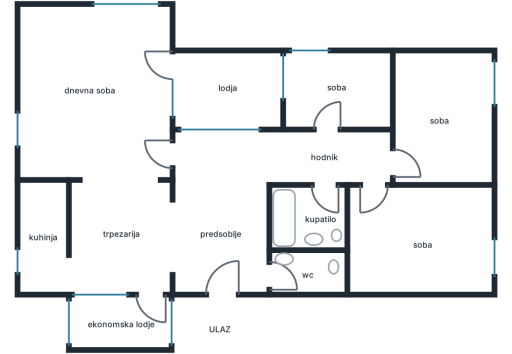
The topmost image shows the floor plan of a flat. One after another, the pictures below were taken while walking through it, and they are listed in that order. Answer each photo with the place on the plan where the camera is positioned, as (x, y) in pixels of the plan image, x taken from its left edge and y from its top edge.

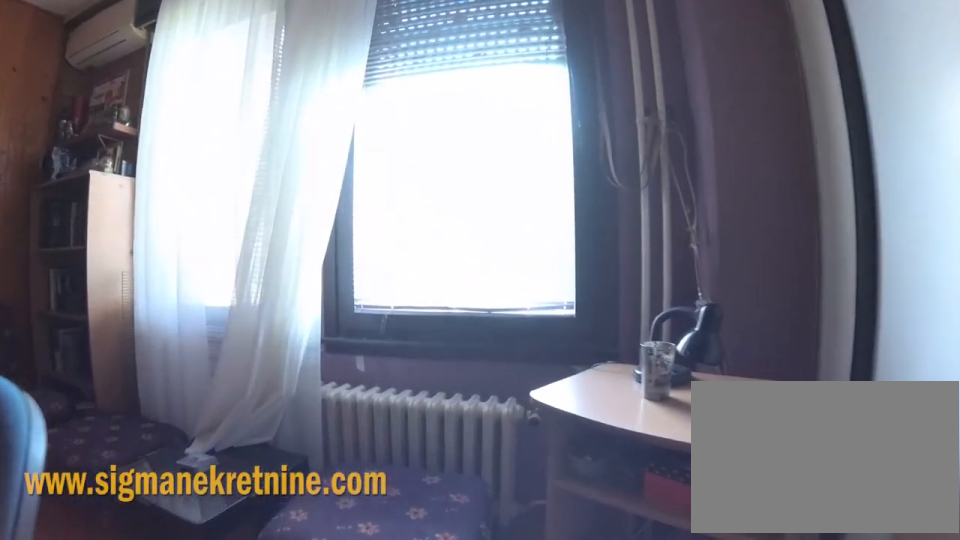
(432, 165)
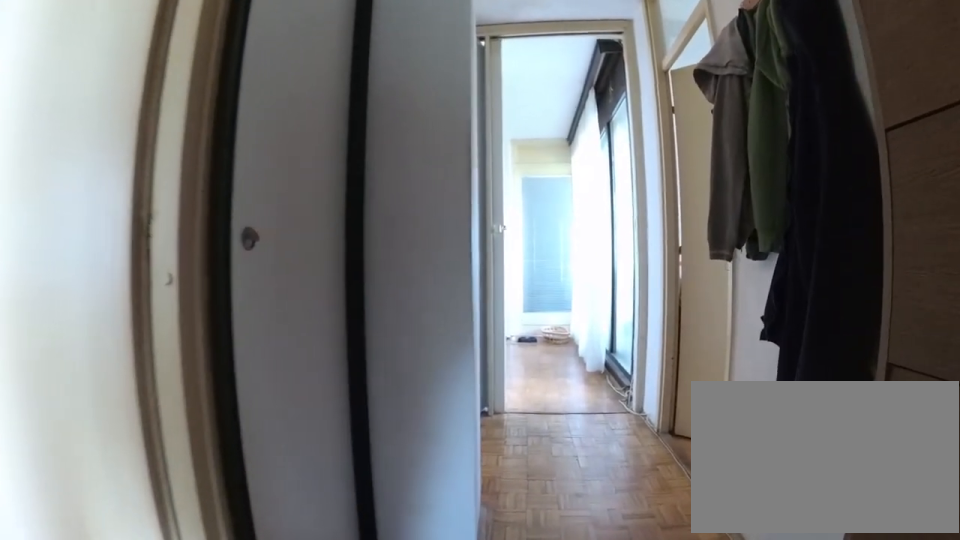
(401, 160)
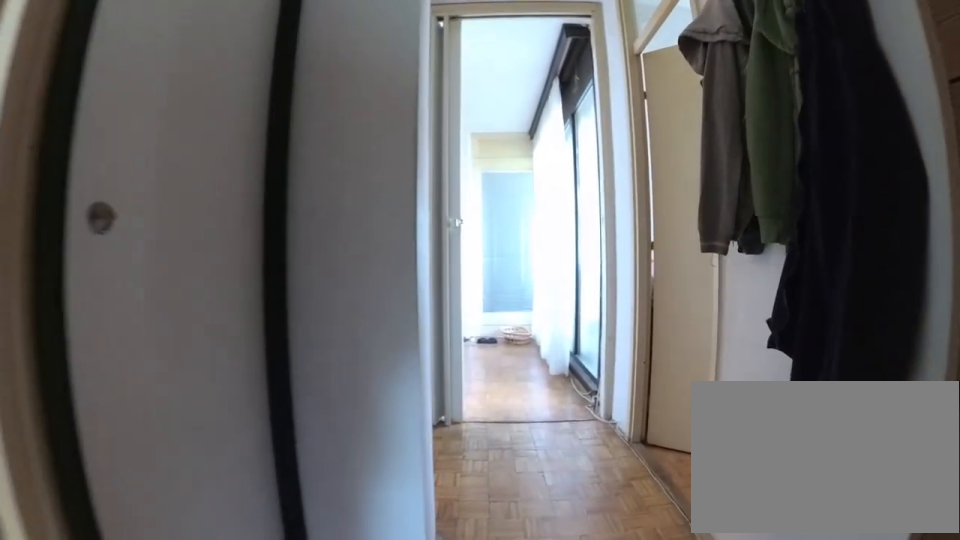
(395, 159)
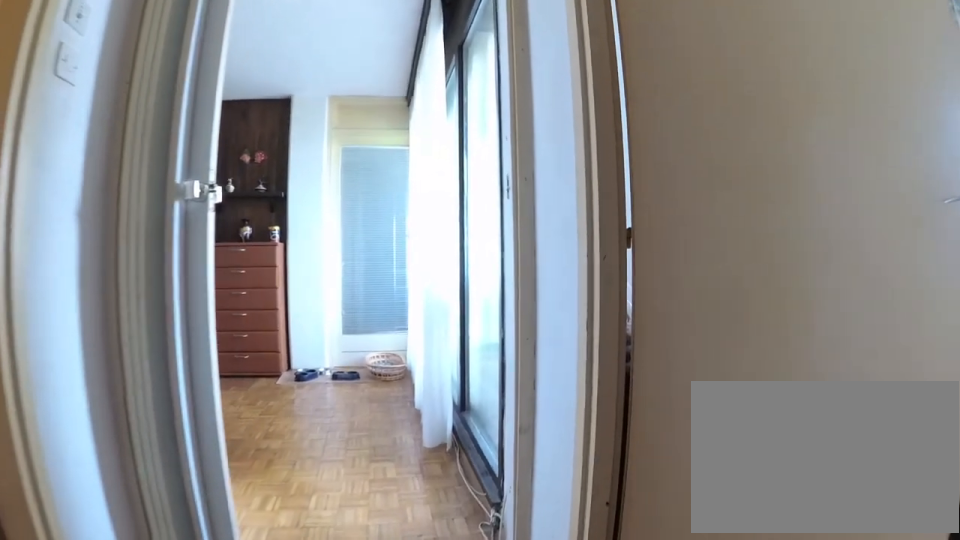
(356, 161)
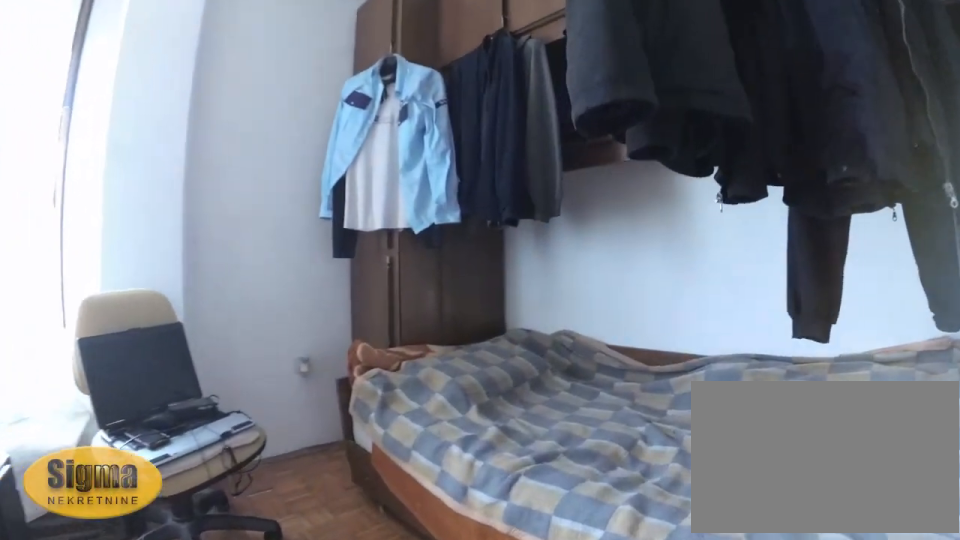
(335, 137)
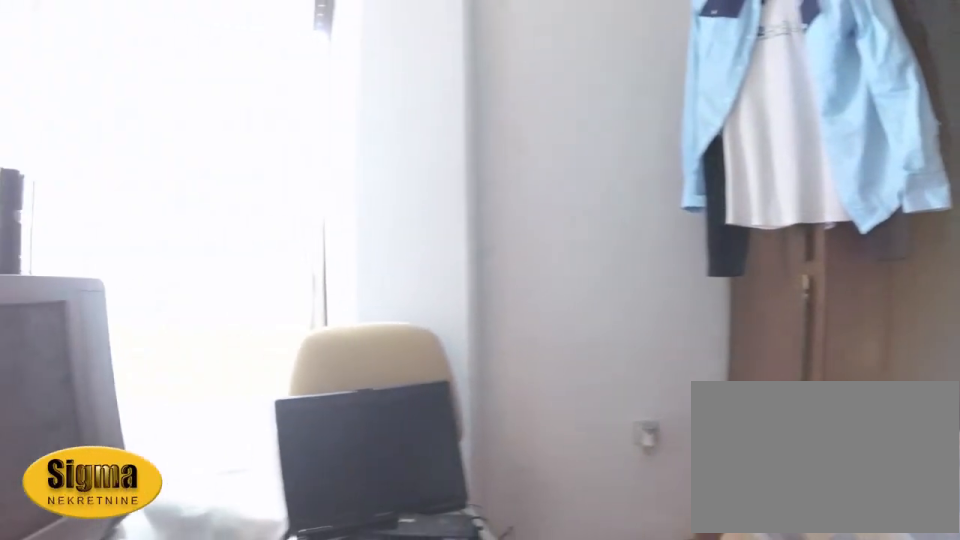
(360, 116)
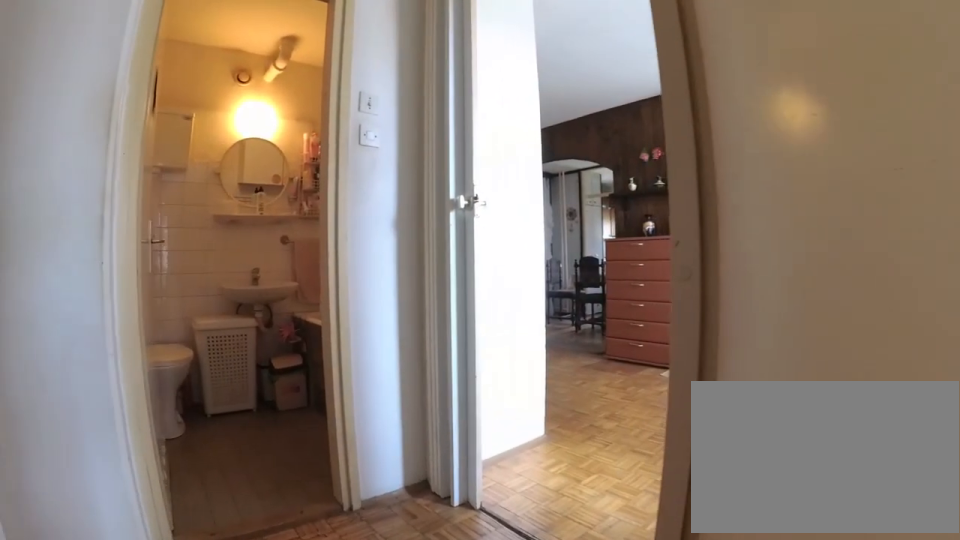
(335, 108)
